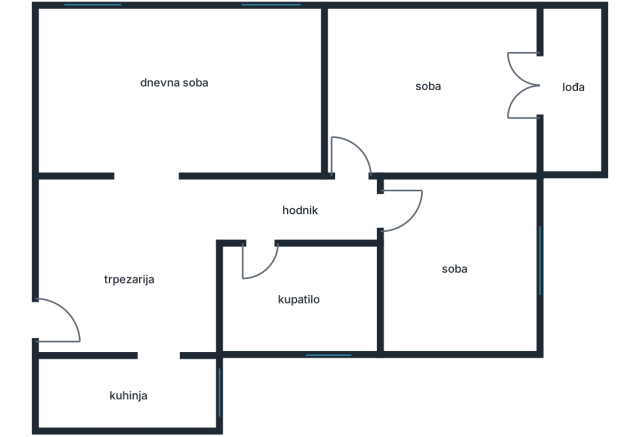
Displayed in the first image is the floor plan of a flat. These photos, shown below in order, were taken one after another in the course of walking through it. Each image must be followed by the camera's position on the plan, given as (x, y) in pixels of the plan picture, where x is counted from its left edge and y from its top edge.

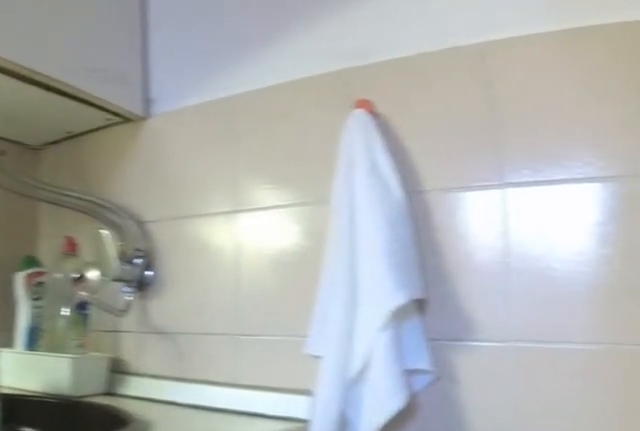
(81, 376)
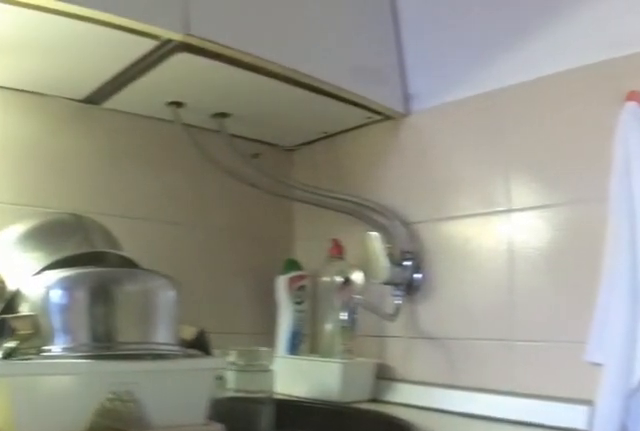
(77, 372)
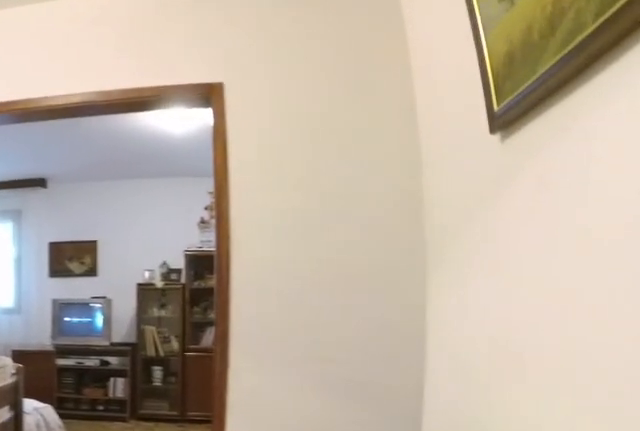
(161, 339)
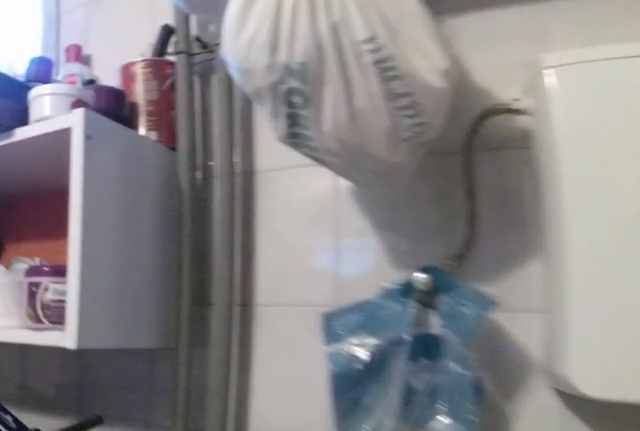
(257, 288)
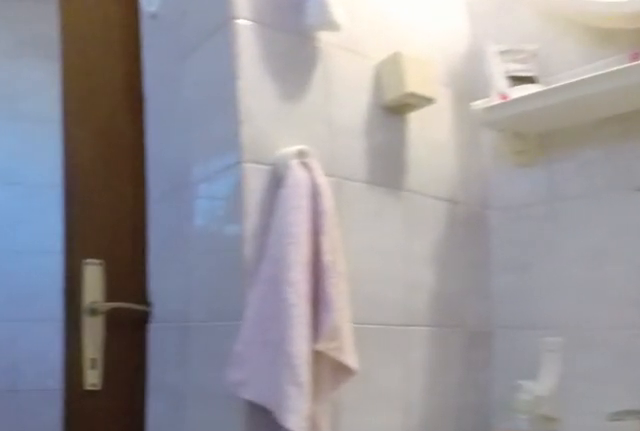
(332, 310)
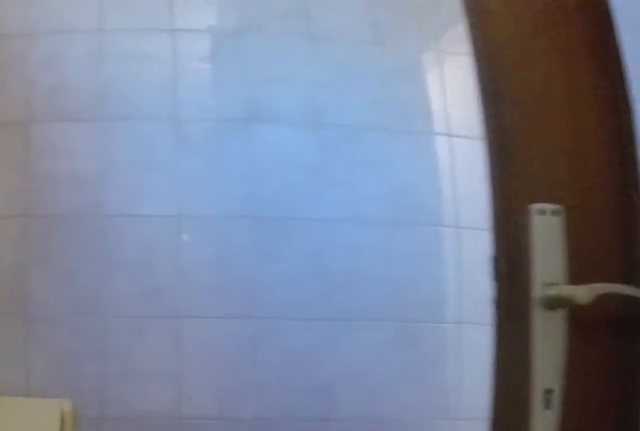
(306, 301)
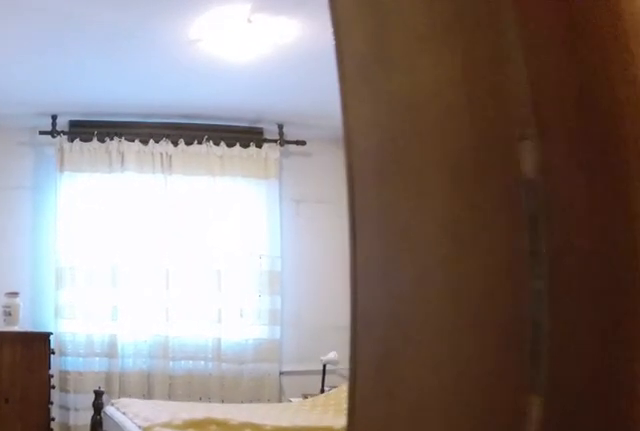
(322, 215)
